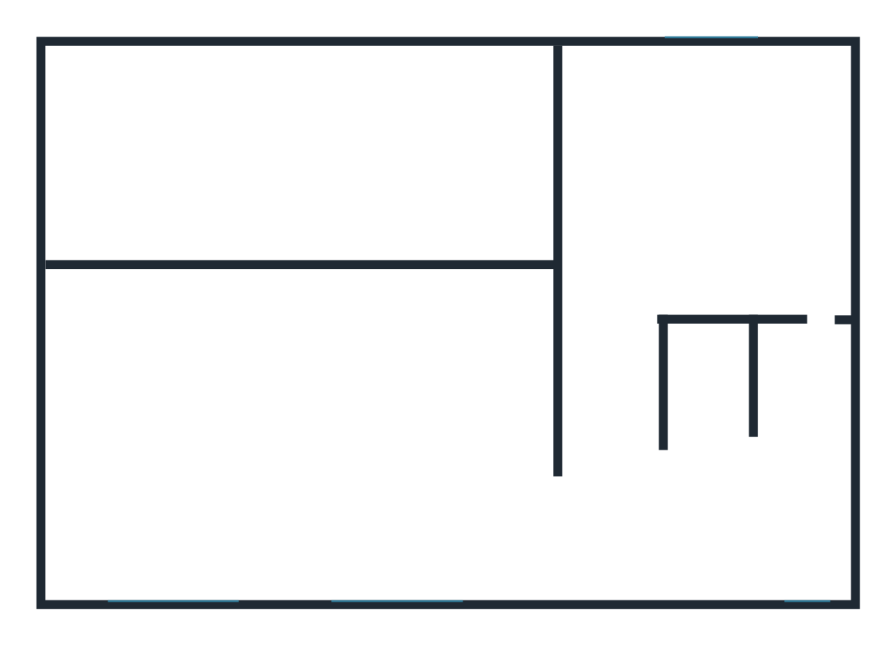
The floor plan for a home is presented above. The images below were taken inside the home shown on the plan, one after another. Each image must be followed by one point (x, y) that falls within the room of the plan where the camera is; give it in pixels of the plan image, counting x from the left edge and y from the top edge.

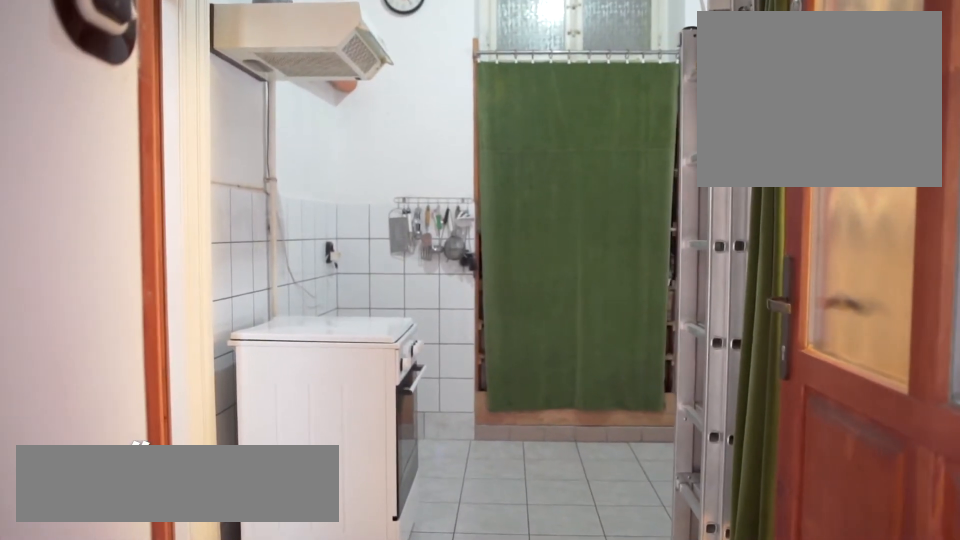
(615, 469)
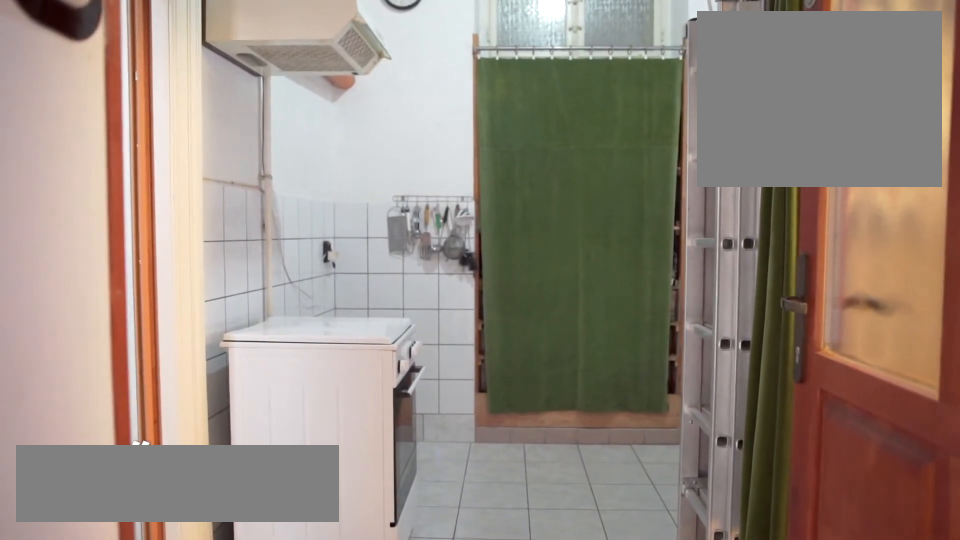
(616, 457)
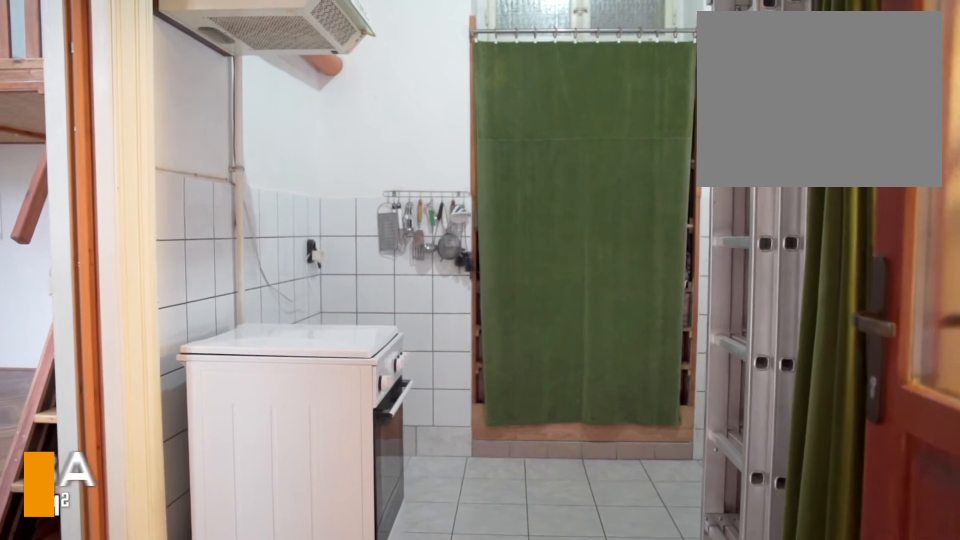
(621, 420)
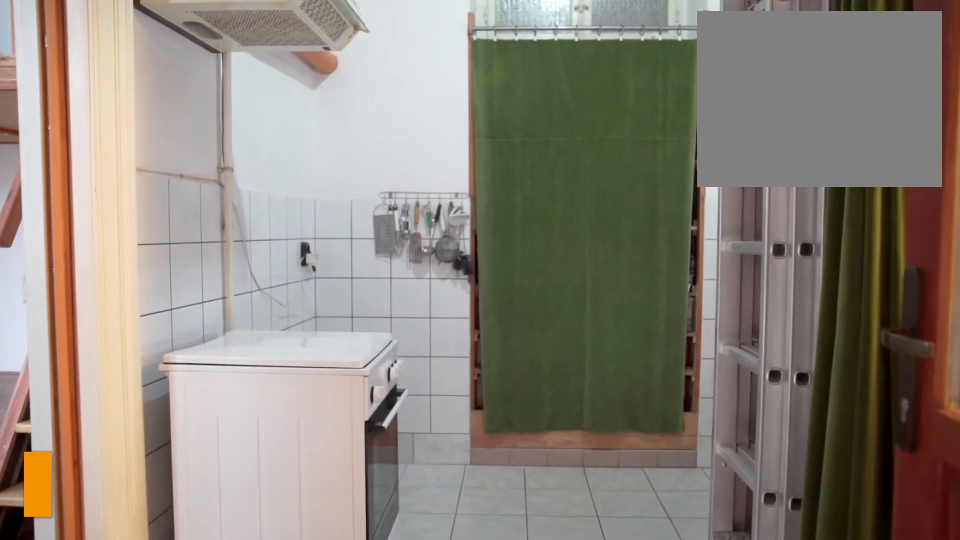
(624, 406)
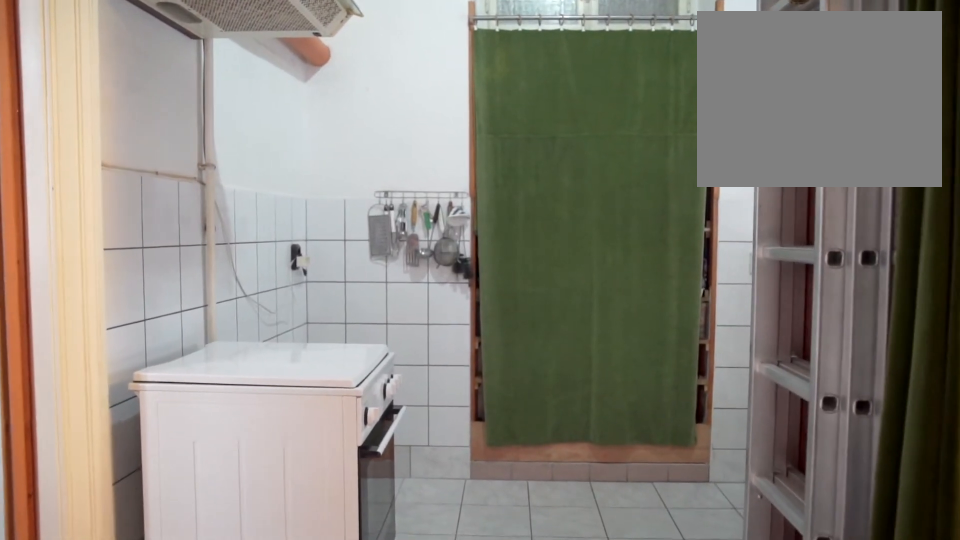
(626, 381)
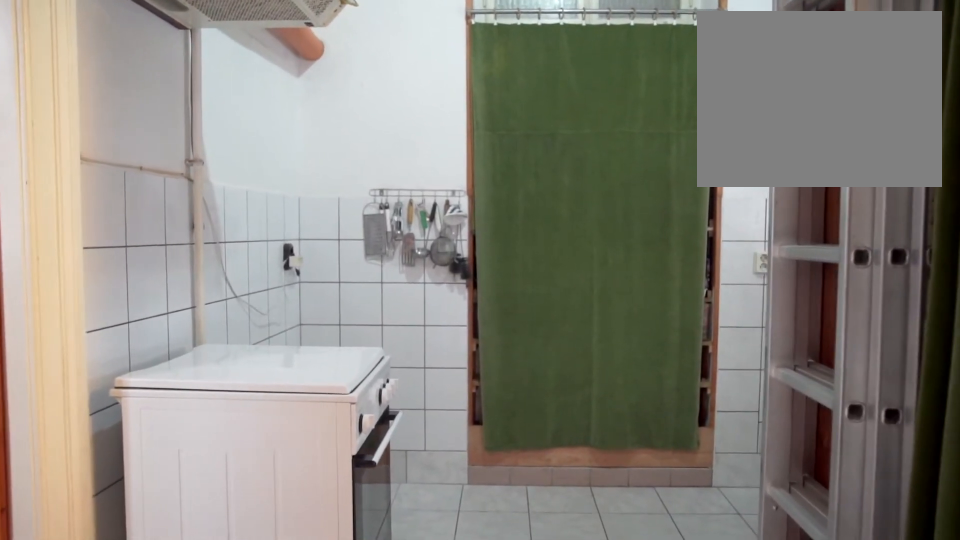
(628, 369)
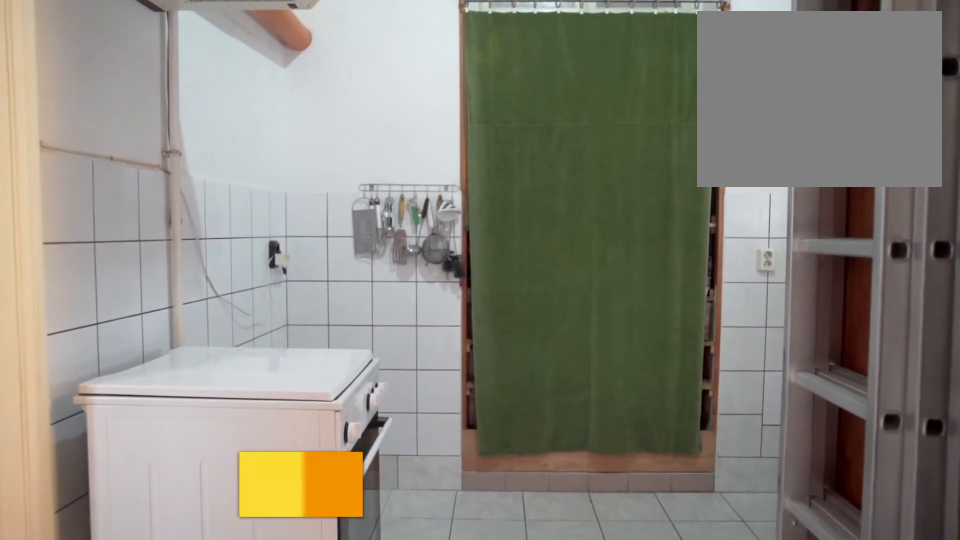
(630, 355)
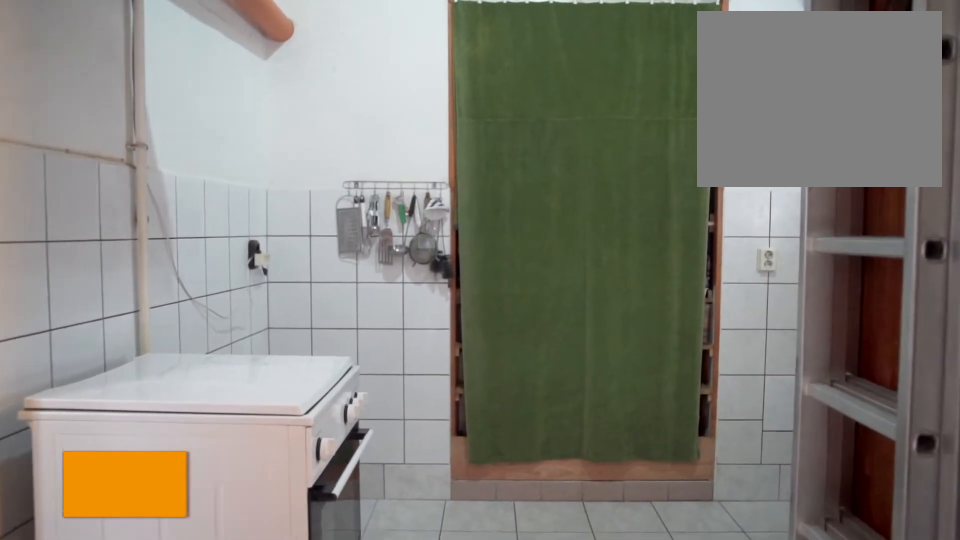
(631, 343)
